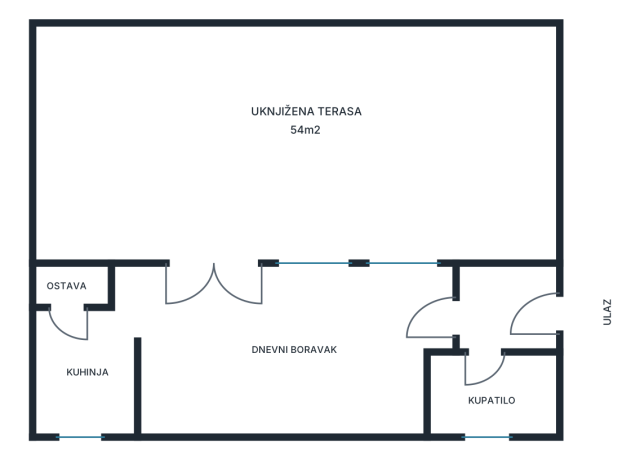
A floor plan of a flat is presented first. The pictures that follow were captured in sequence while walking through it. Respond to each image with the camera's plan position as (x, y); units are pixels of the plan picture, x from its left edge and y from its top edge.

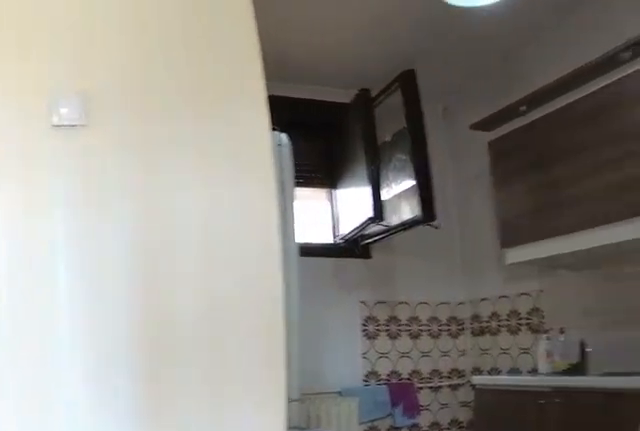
(194, 273)
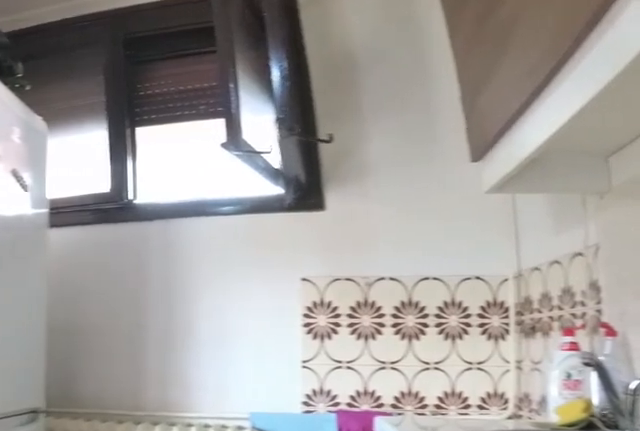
(52, 303)
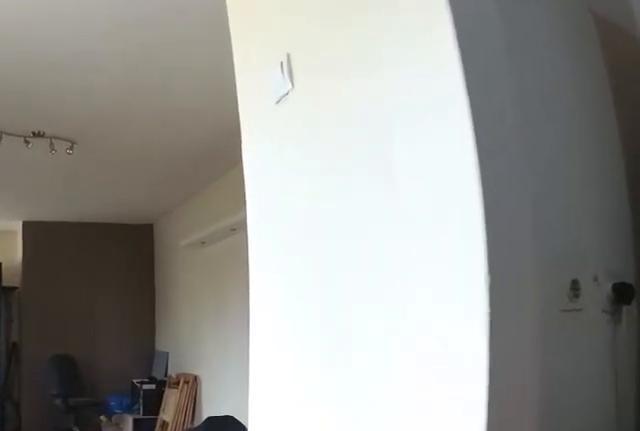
(85, 313)
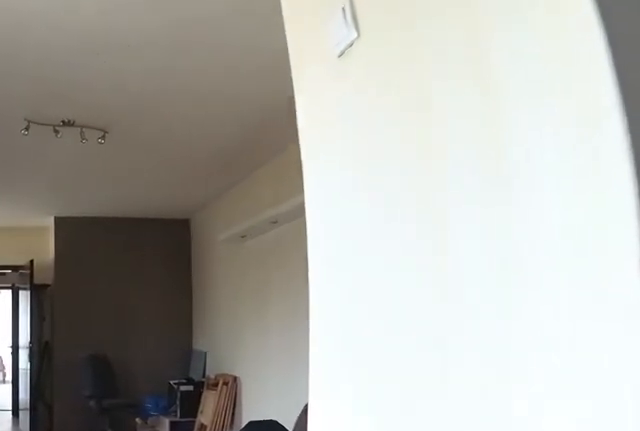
(94, 313)
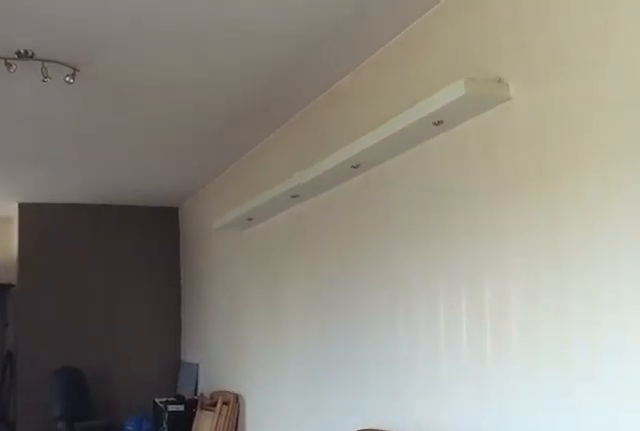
(154, 313)
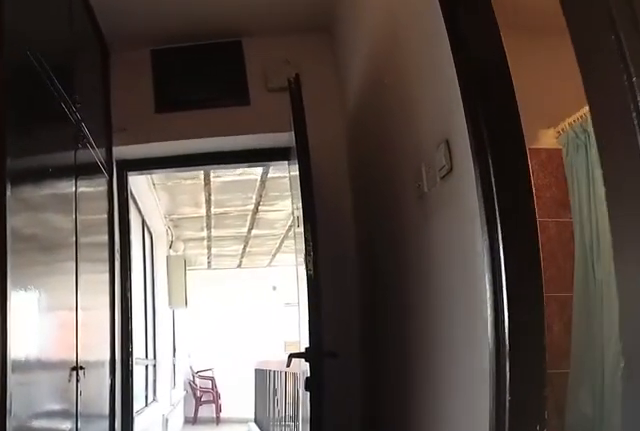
(394, 324)
